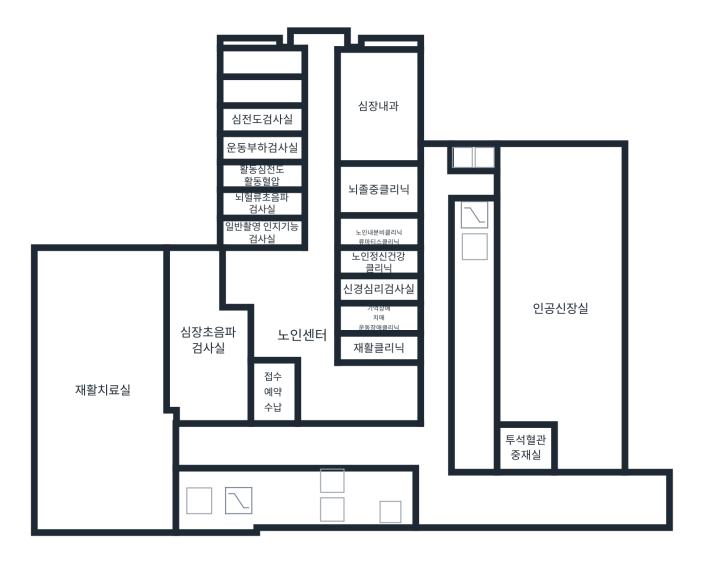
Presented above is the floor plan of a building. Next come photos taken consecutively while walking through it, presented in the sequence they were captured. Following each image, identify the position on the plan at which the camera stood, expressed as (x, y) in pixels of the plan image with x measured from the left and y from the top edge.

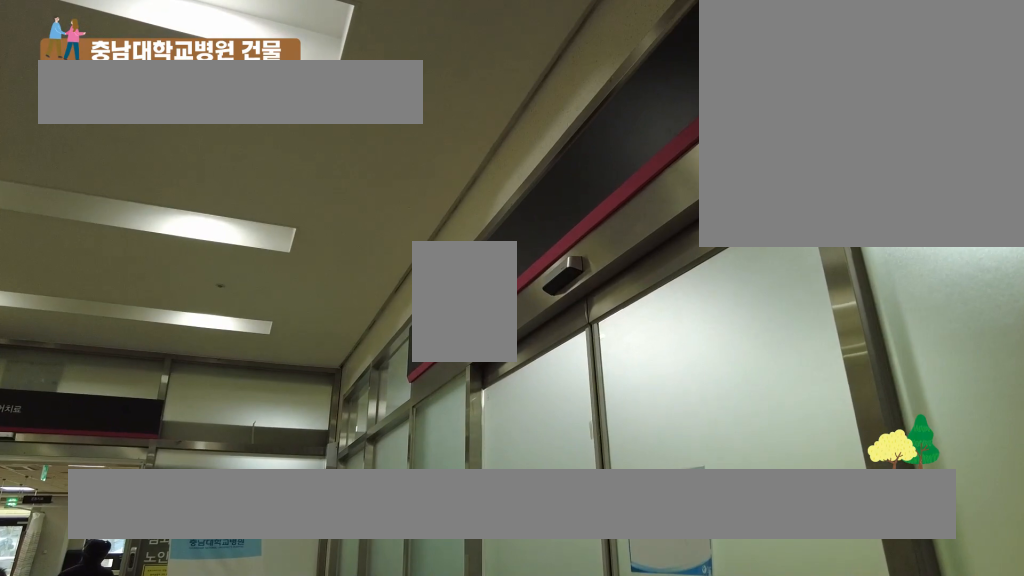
(271, 470)
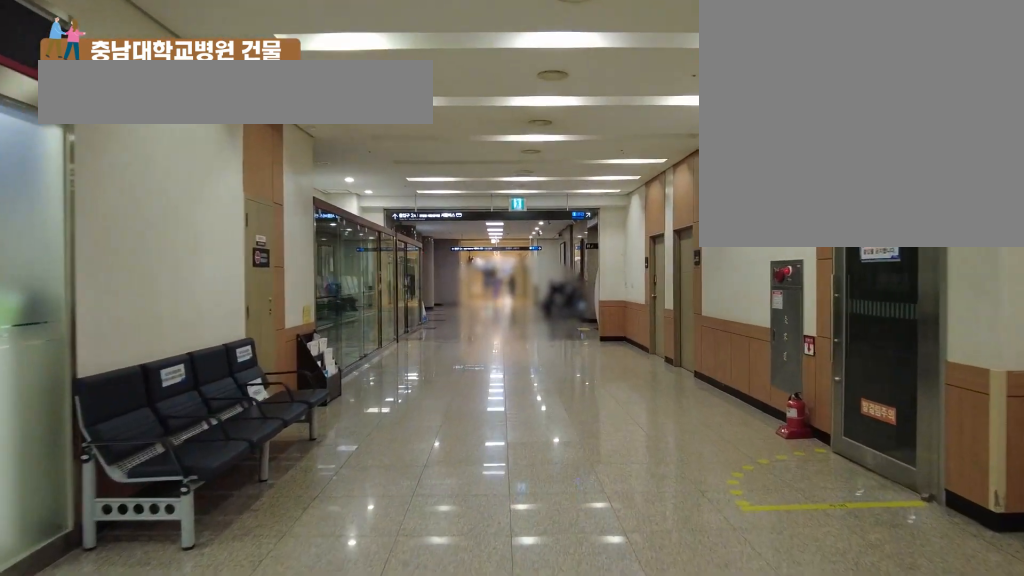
(206, 450)
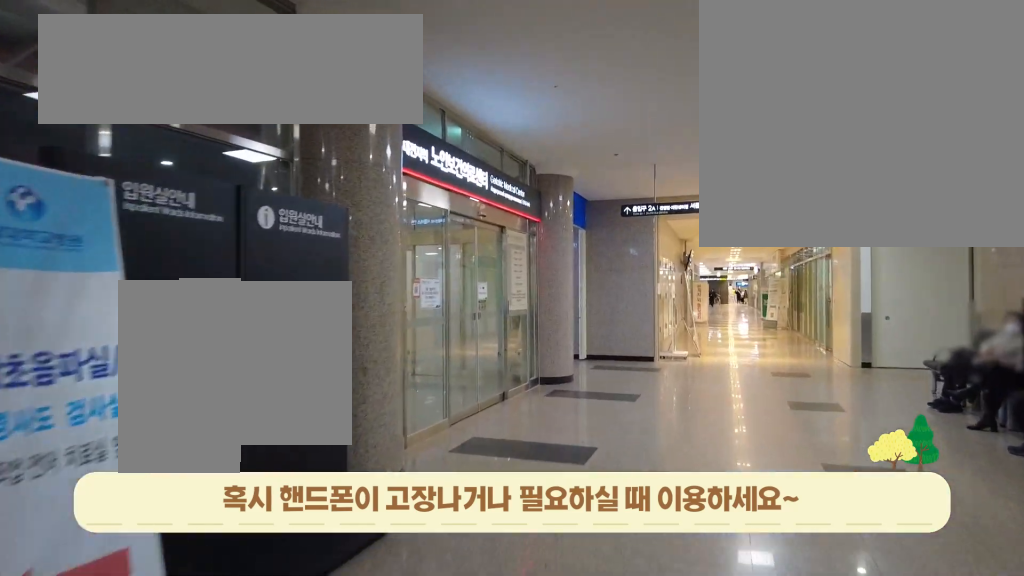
(288, 450)
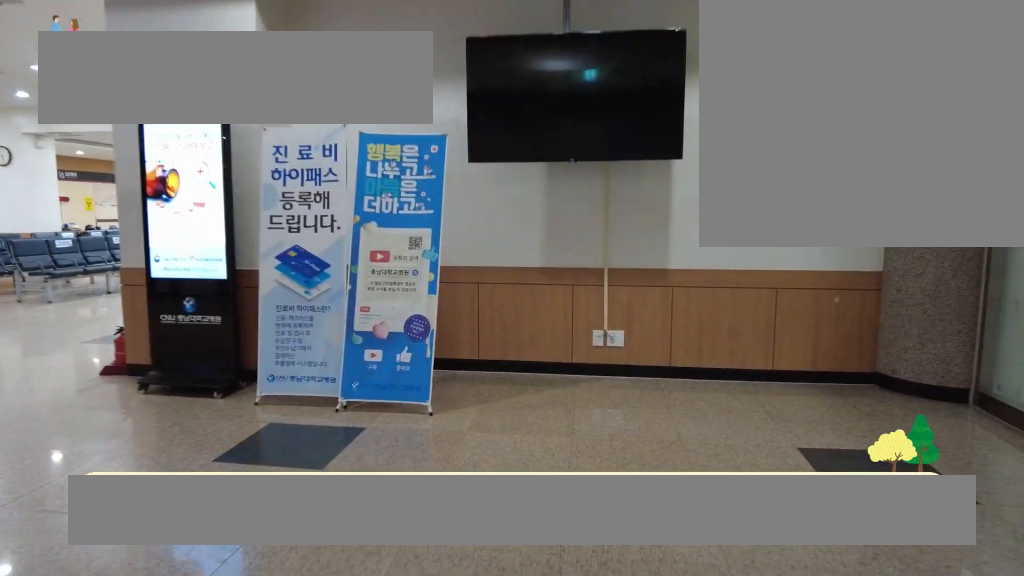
(326, 450)
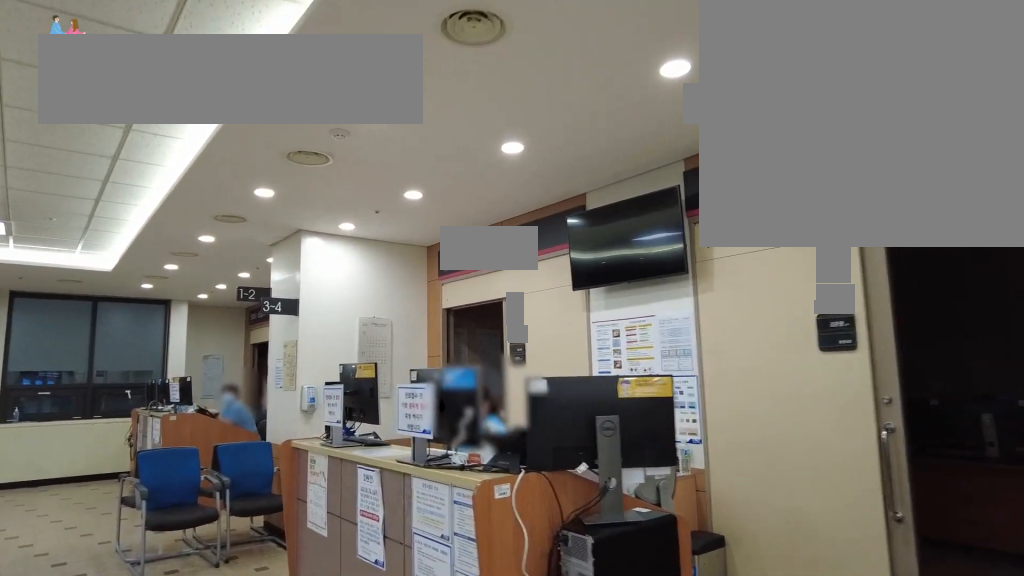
(333, 138)
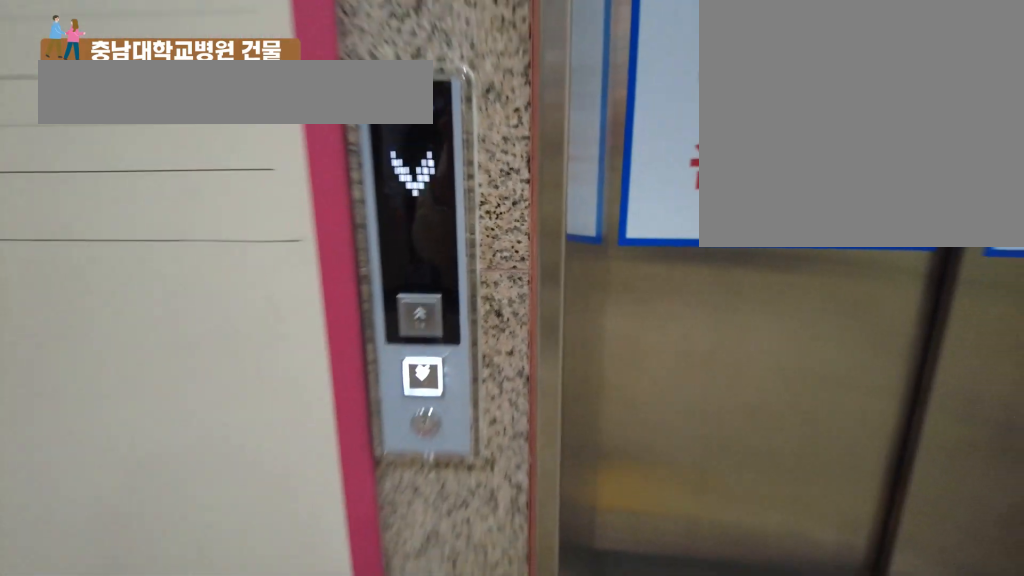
(475, 189)
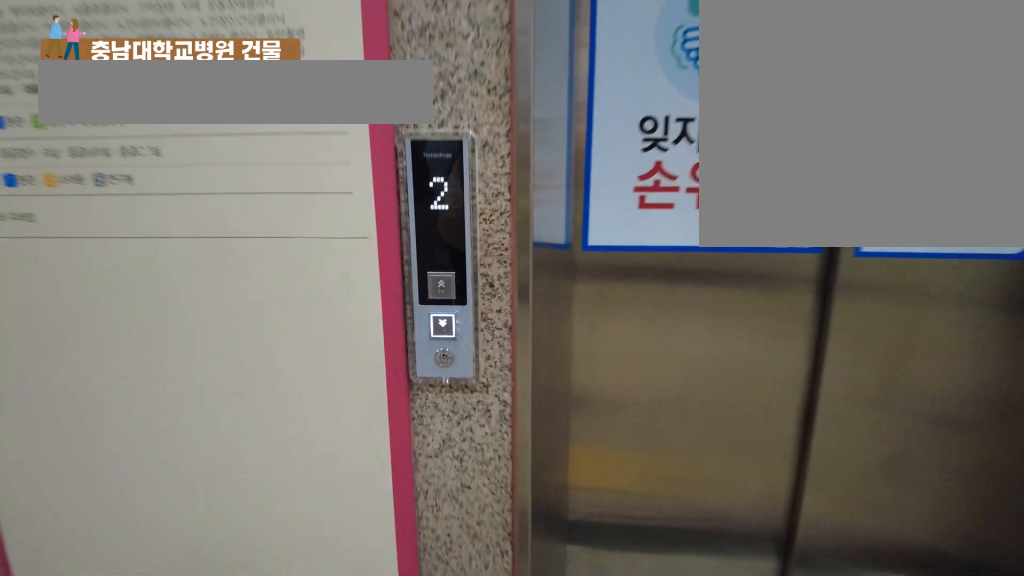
(474, 189)
